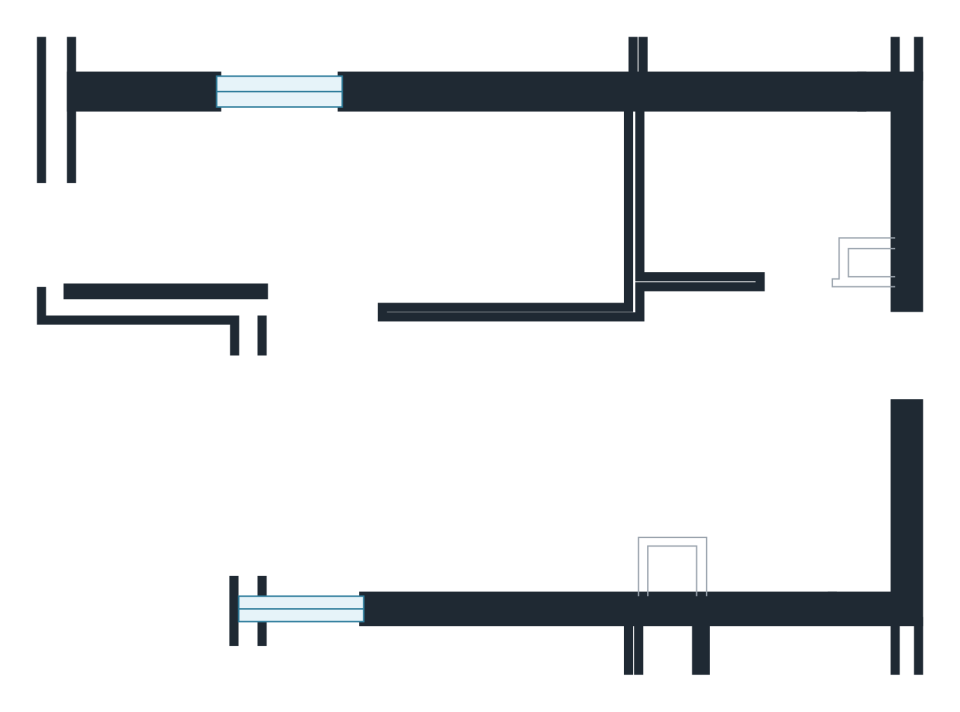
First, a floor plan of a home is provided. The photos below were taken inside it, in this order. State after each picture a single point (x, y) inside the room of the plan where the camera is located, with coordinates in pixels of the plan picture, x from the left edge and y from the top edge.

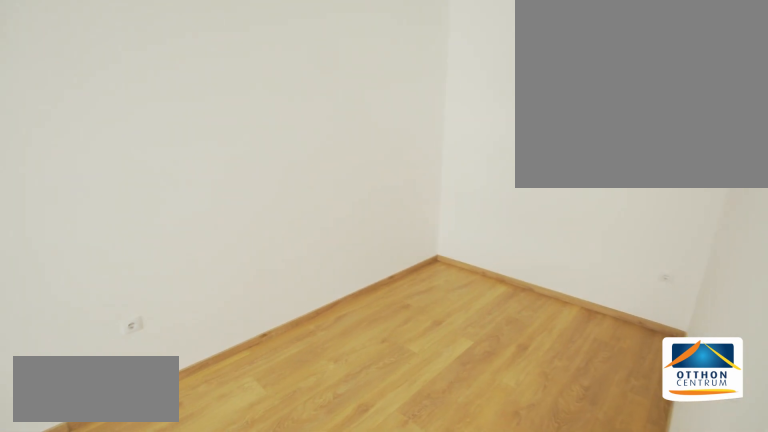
(390, 213)
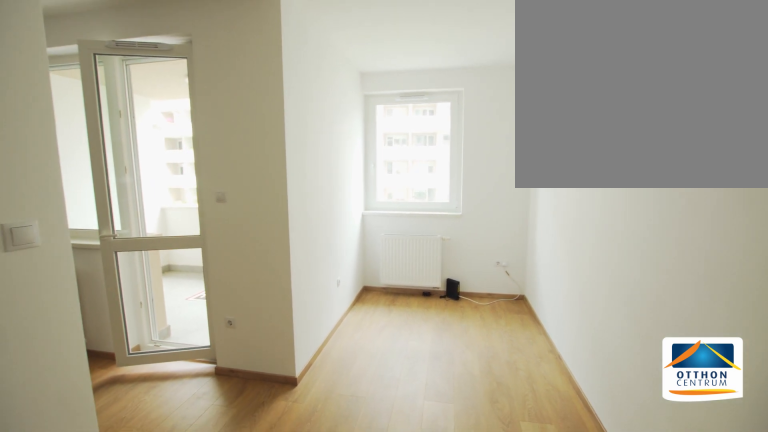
(390, 213)
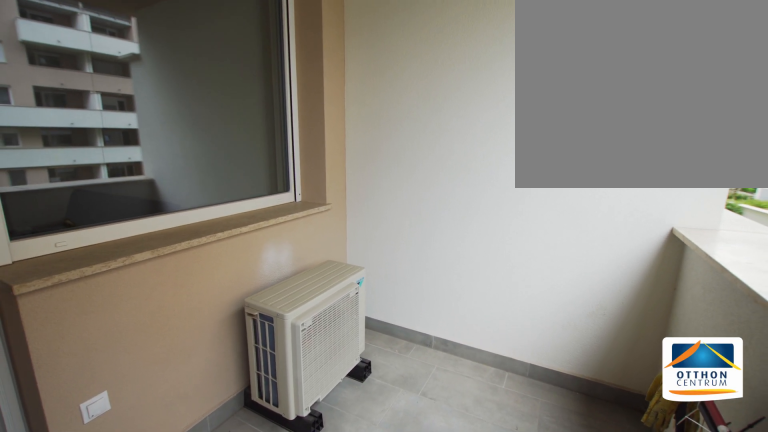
(144, 450)
